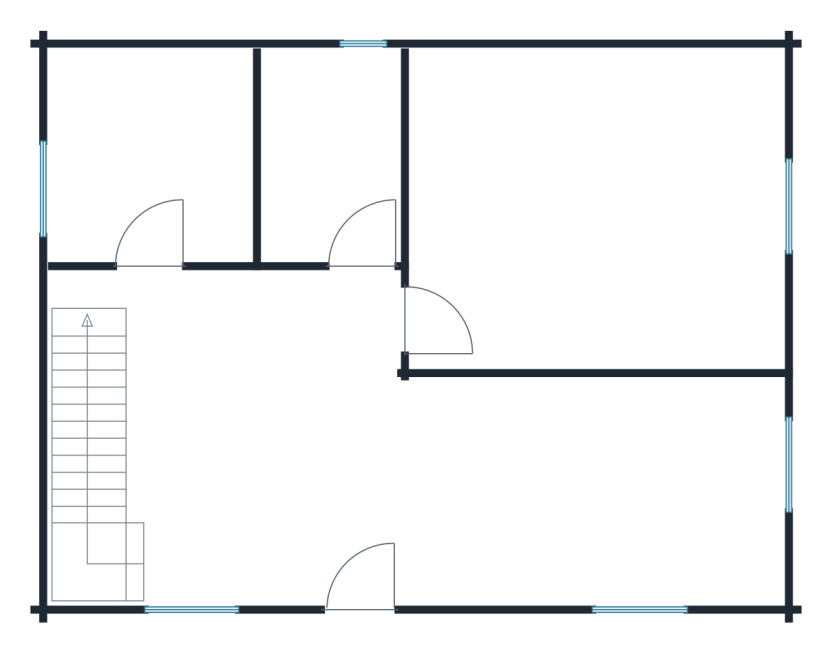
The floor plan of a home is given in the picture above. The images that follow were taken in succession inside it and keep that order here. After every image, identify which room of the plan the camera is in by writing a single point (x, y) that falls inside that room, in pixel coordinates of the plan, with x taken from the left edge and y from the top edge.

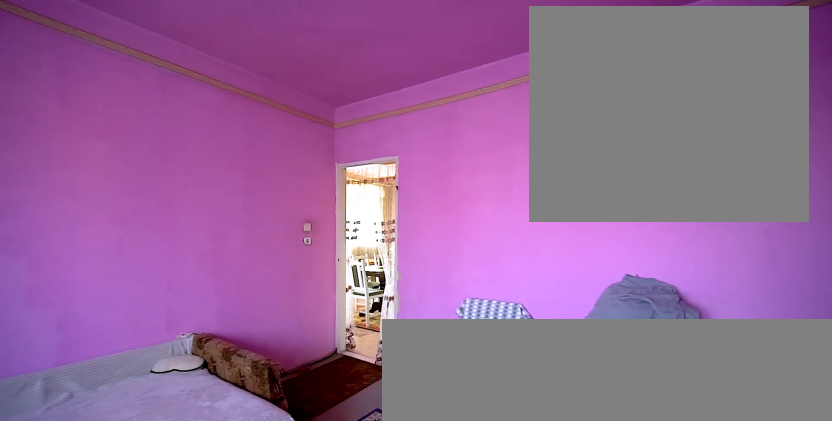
(603, 223)
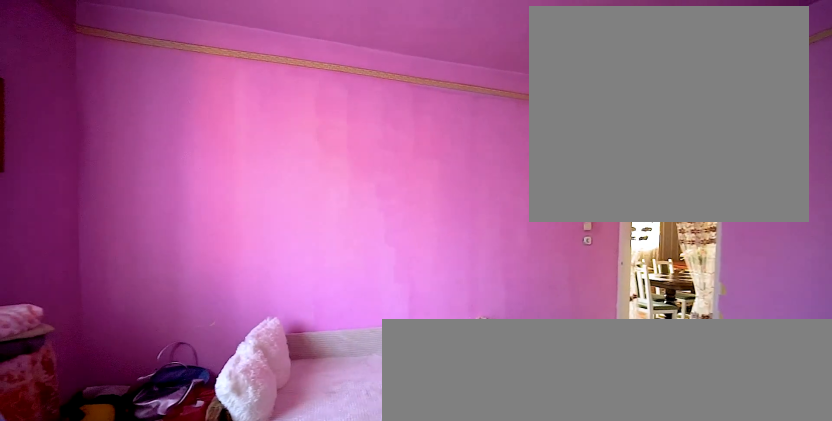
(603, 223)
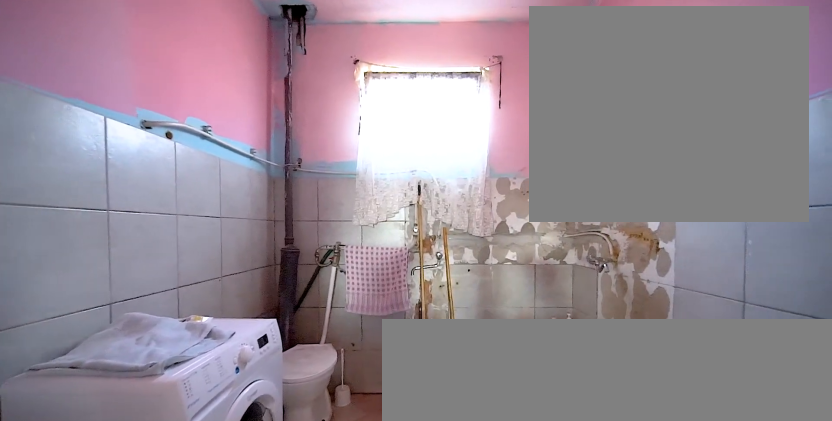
(331, 164)
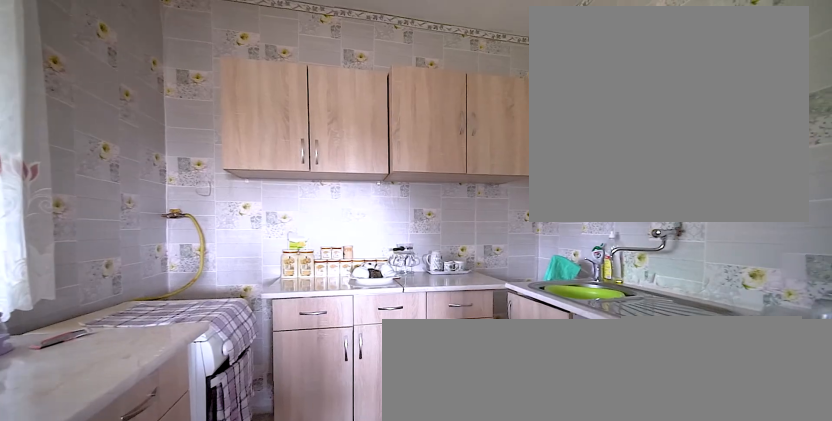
(159, 176)
